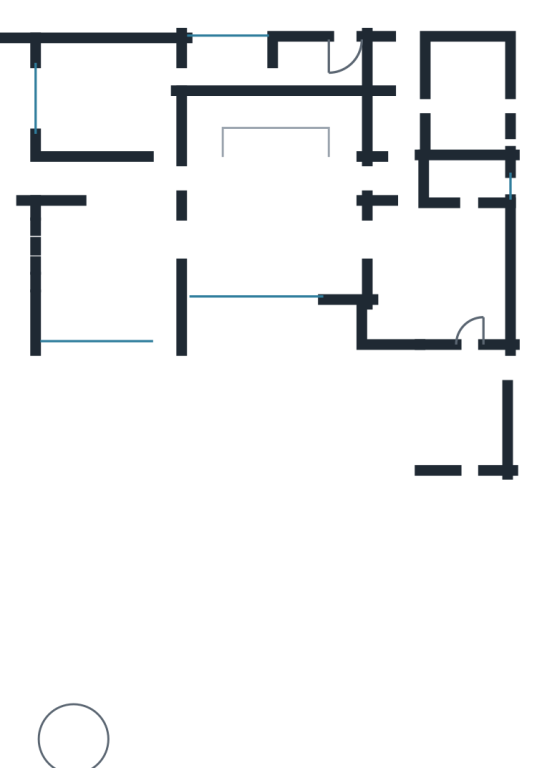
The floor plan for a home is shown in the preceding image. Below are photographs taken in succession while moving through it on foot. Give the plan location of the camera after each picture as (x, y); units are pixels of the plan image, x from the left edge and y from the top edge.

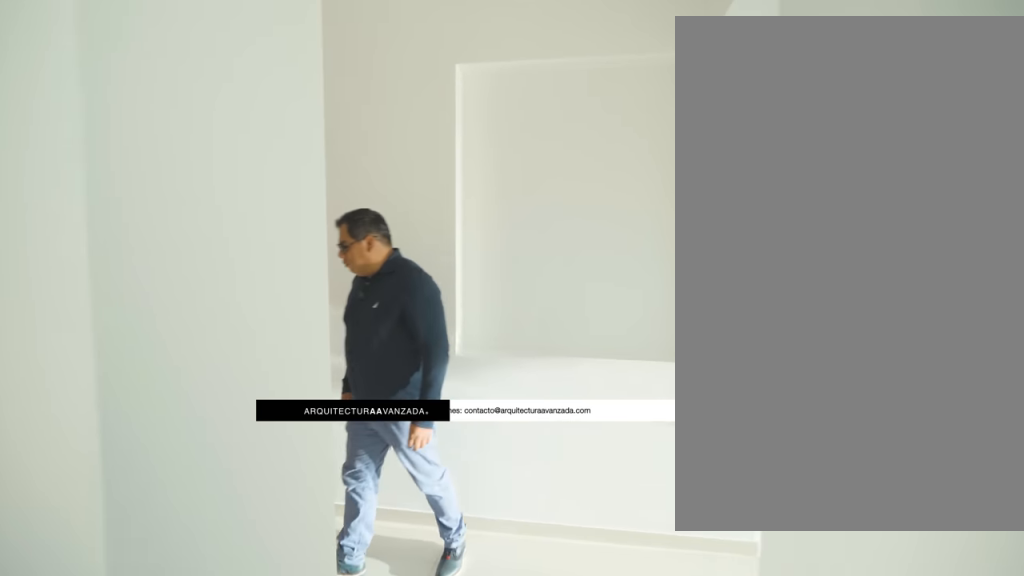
(396, 175)
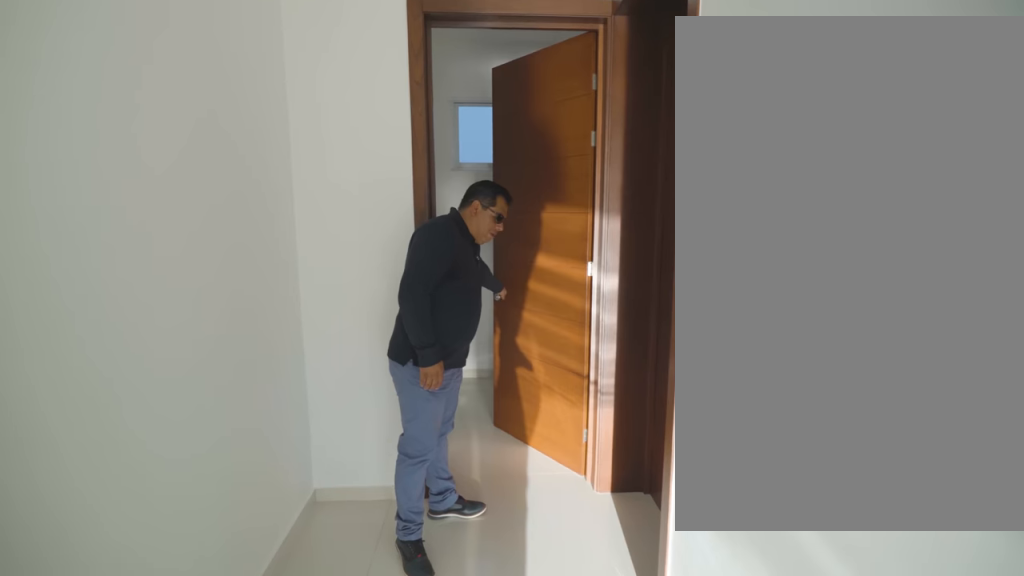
(400, 153)
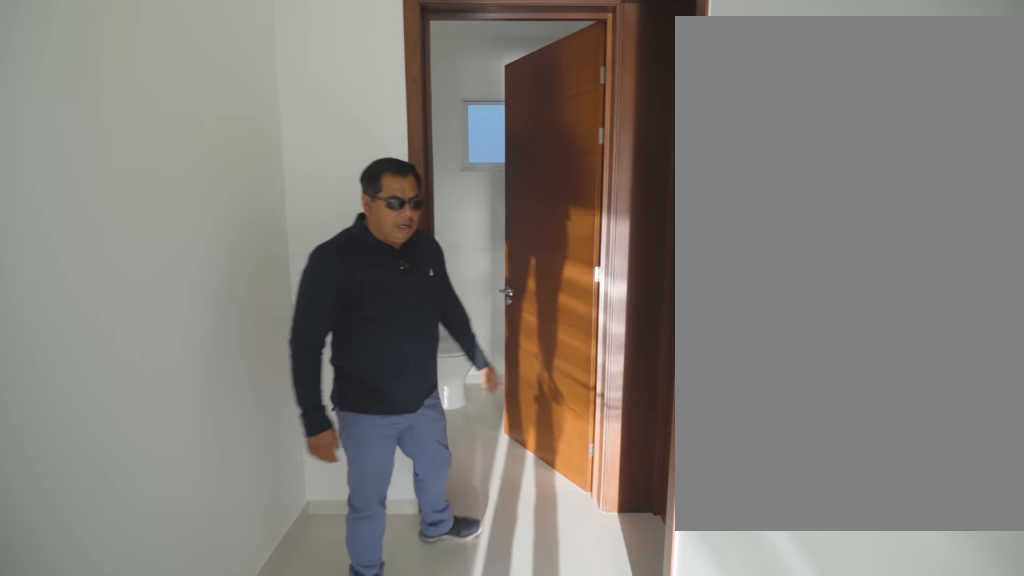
(400, 138)
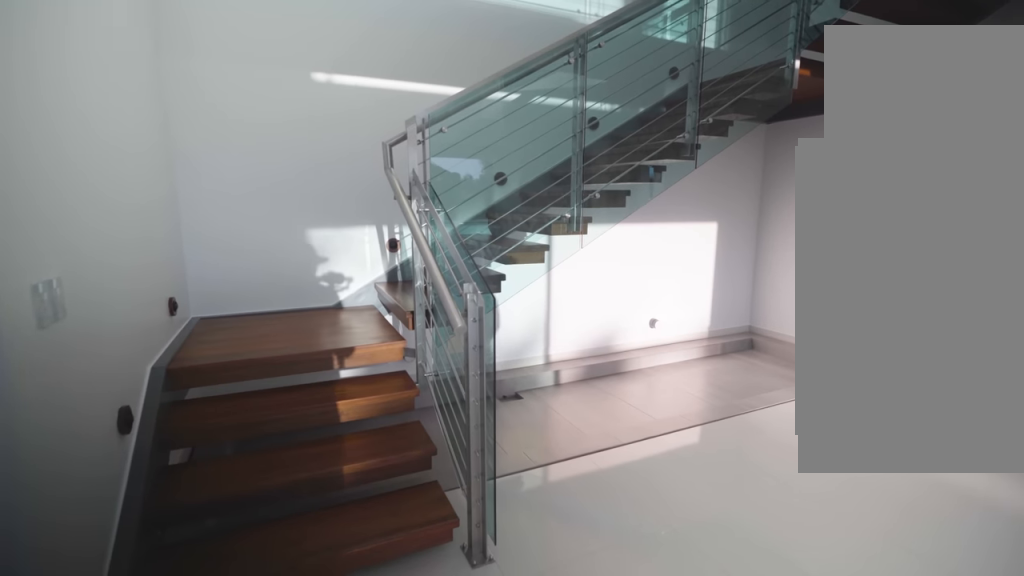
(207, 164)
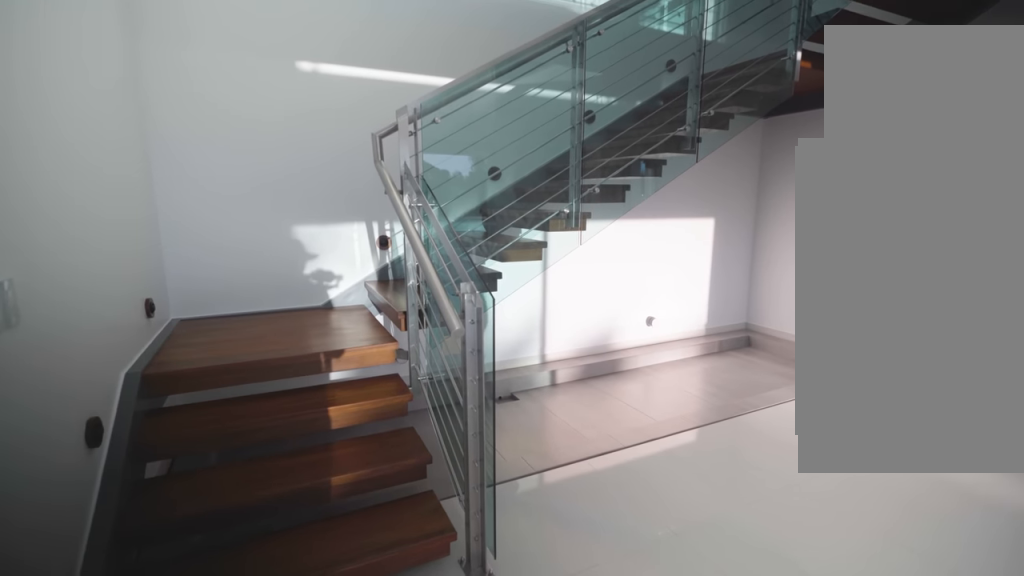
(207, 159)
